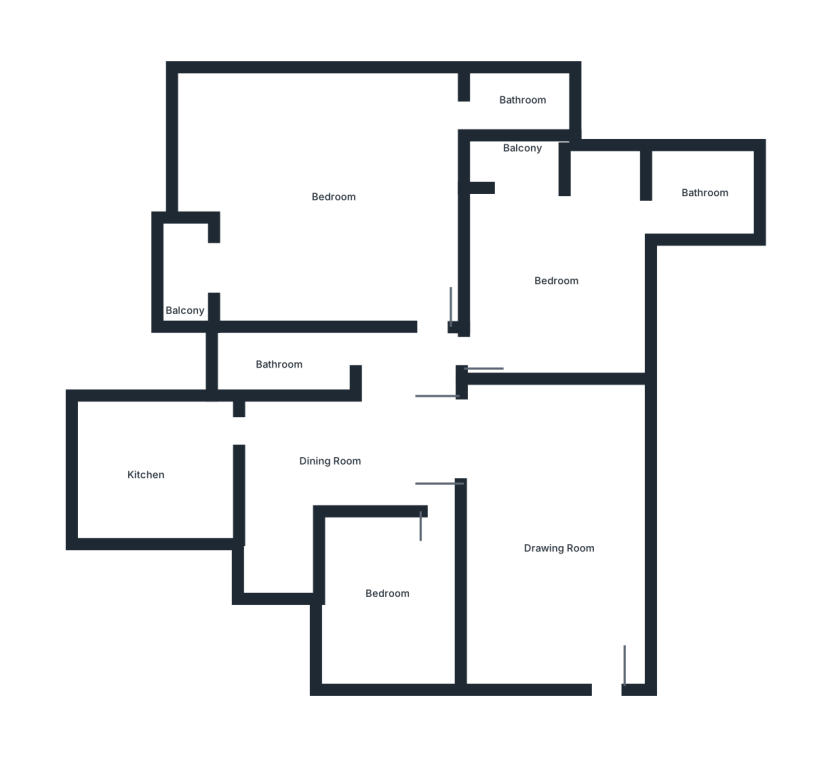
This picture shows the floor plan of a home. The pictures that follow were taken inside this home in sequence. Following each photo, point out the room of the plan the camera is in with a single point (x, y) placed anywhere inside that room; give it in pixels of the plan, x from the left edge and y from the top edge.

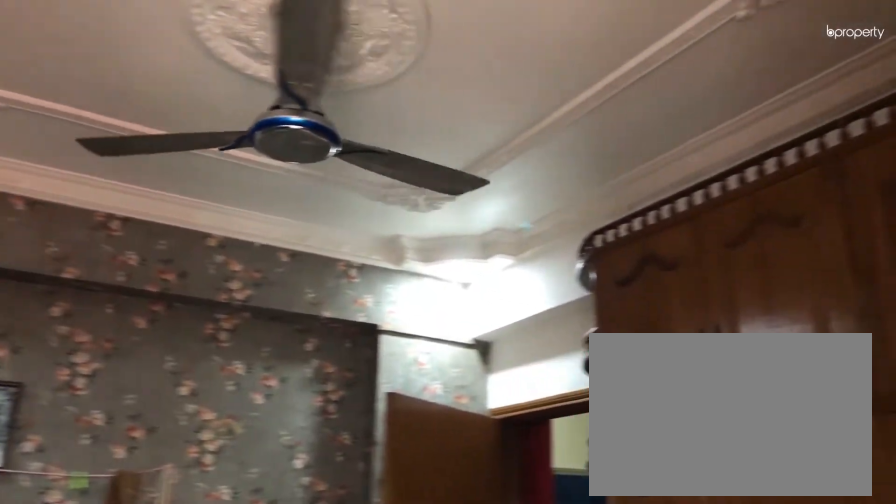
(546, 277)
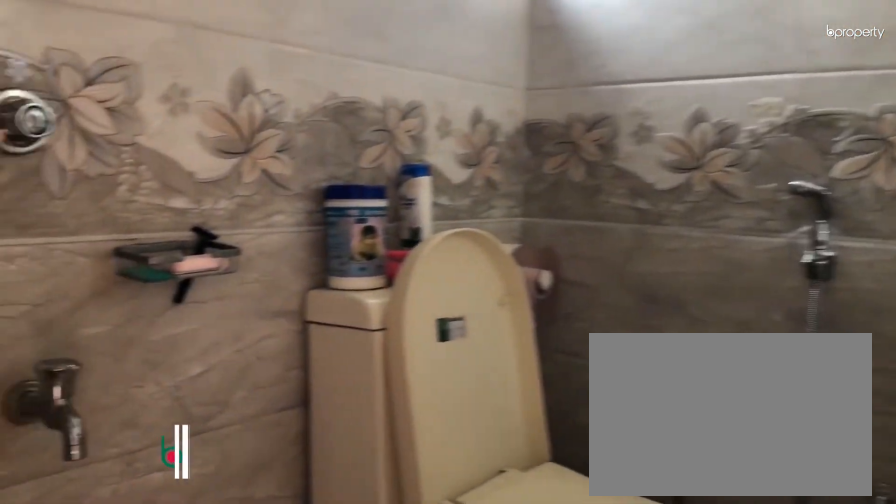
(702, 193)
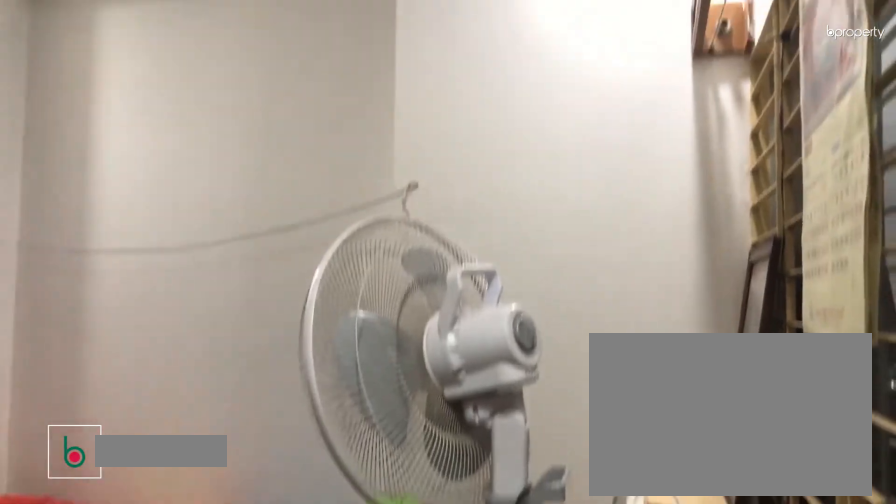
(390, 598)
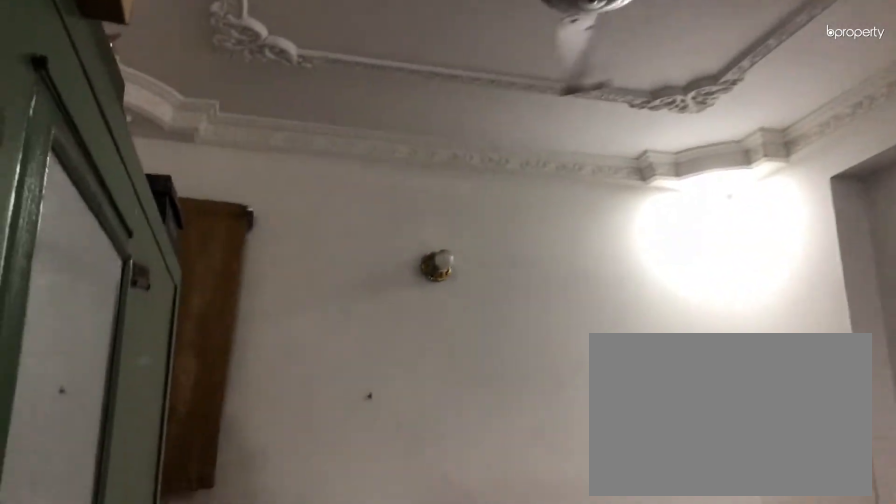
(390, 598)
